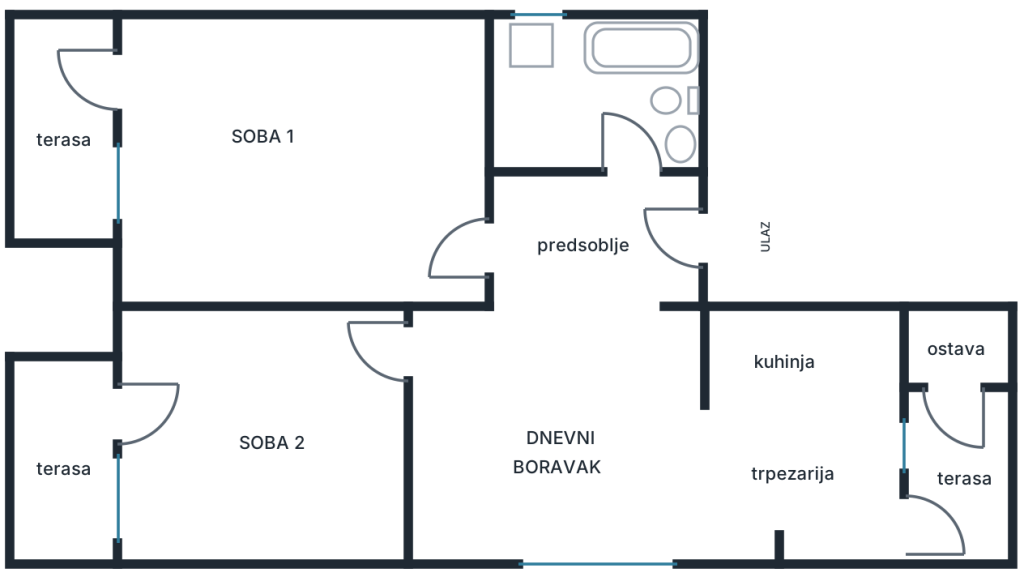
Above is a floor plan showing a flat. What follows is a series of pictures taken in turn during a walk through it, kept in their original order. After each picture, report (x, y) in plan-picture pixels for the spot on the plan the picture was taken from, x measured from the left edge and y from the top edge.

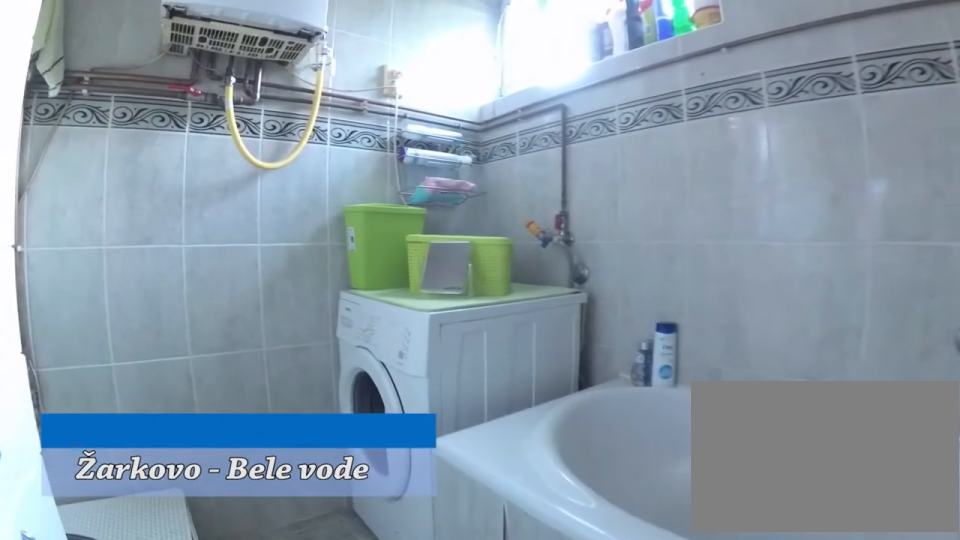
(654, 132)
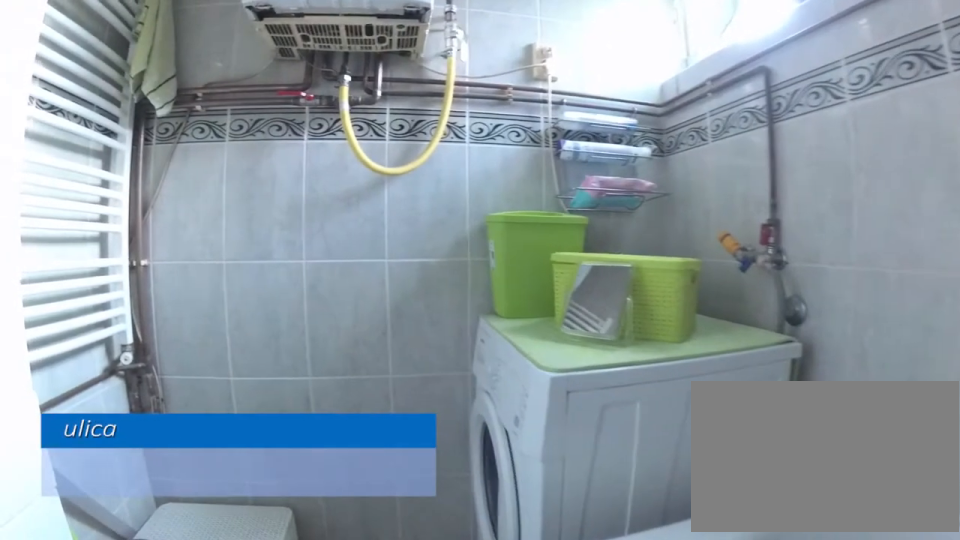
(651, 123)
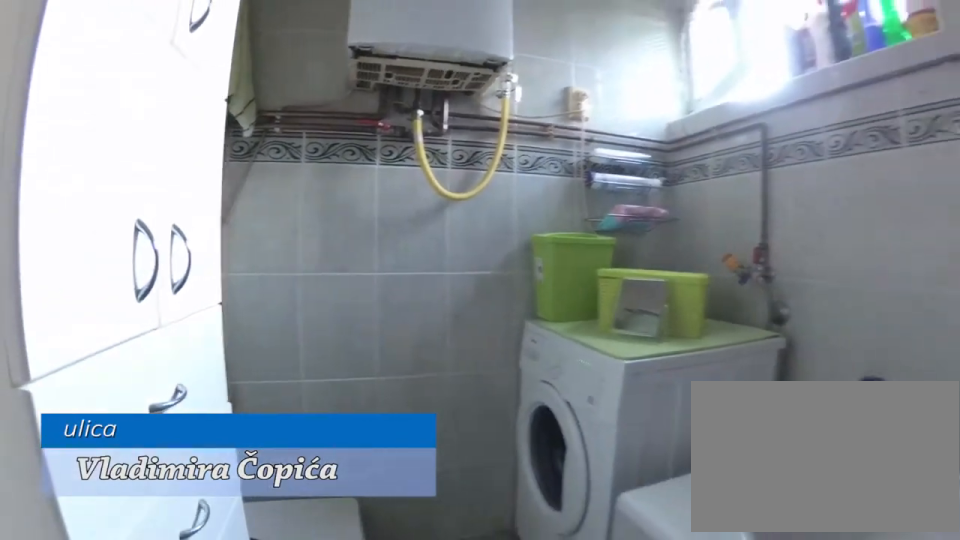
(654, 134)
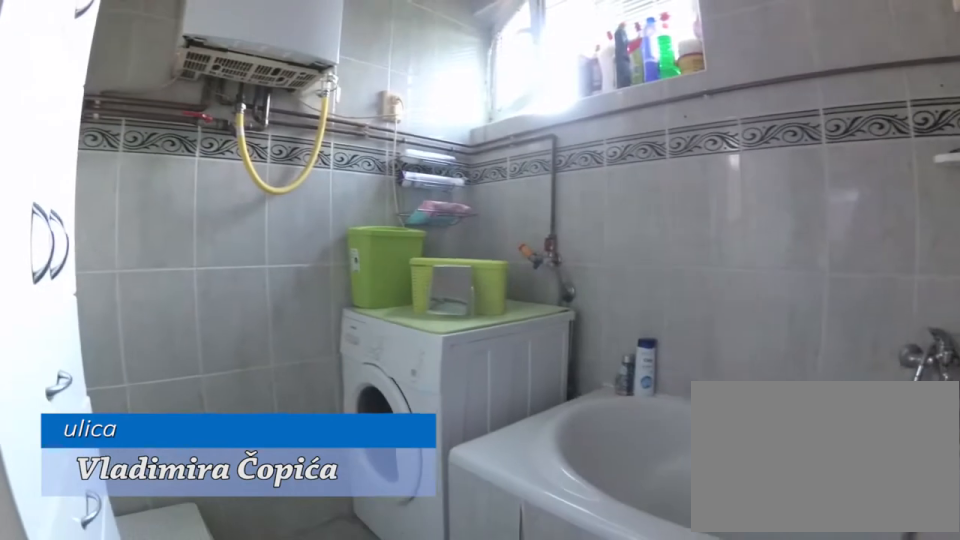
(655, 141)
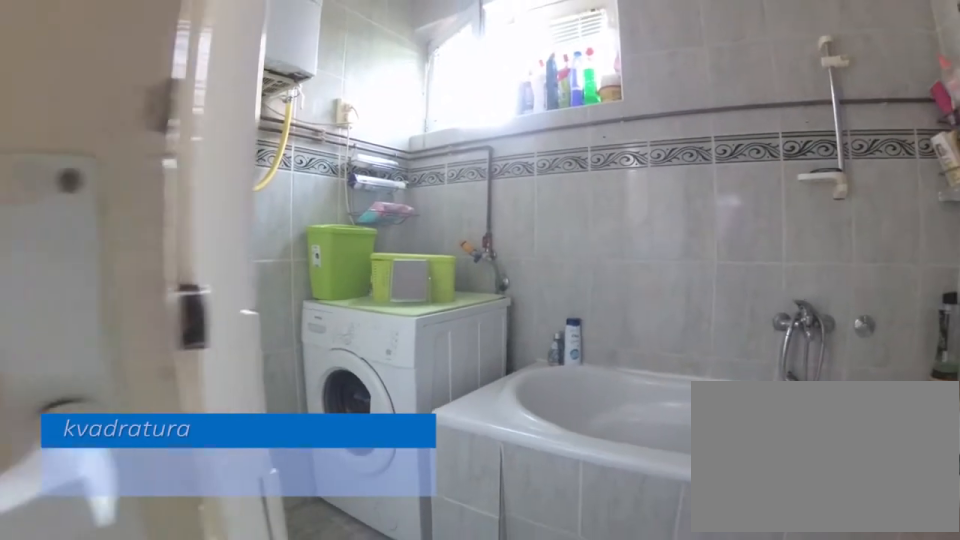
(654, 162)
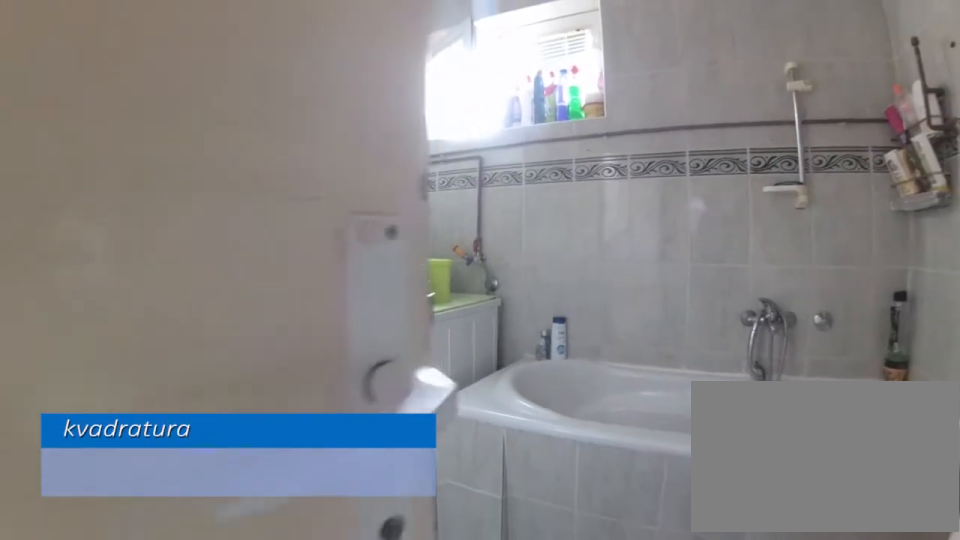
(651, 172)
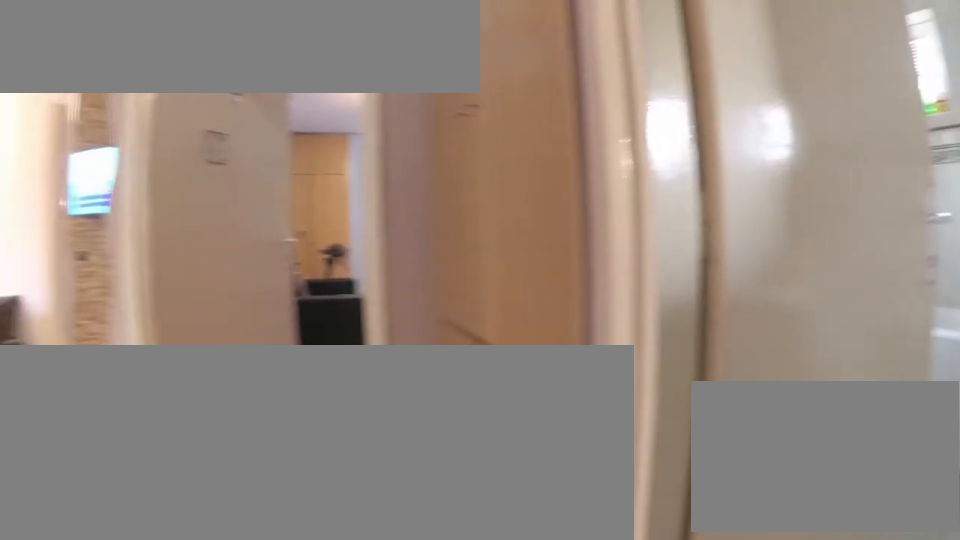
(673, 219)
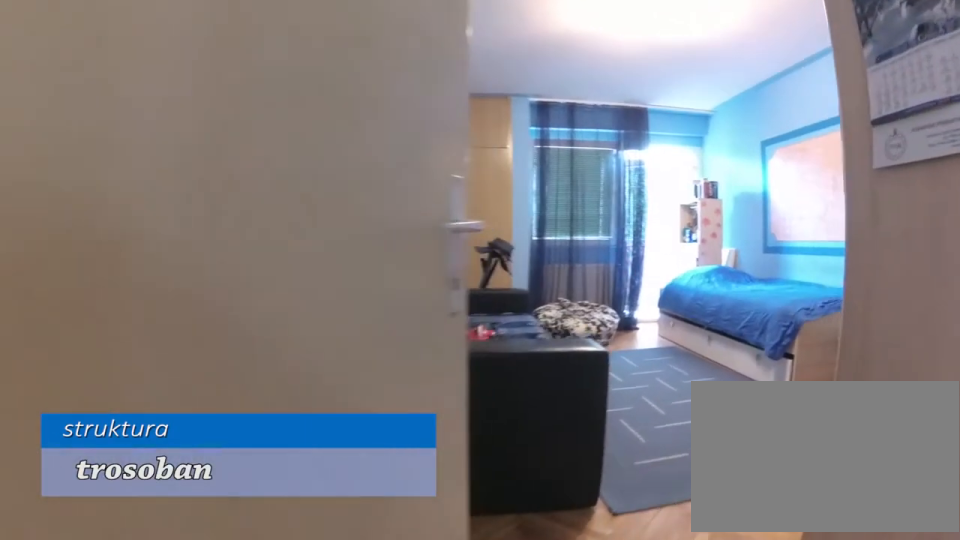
(525, 224)
